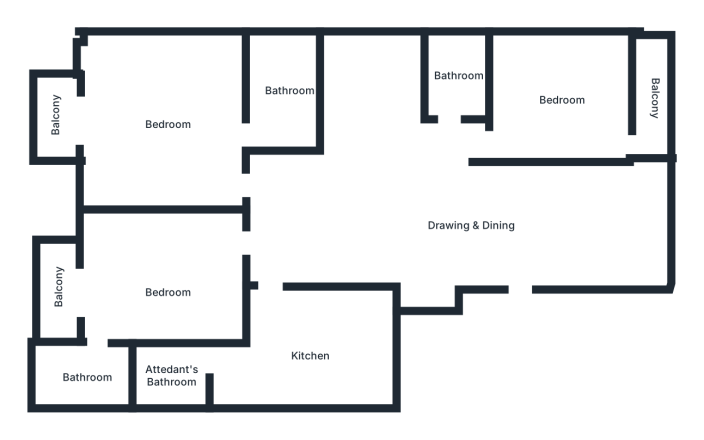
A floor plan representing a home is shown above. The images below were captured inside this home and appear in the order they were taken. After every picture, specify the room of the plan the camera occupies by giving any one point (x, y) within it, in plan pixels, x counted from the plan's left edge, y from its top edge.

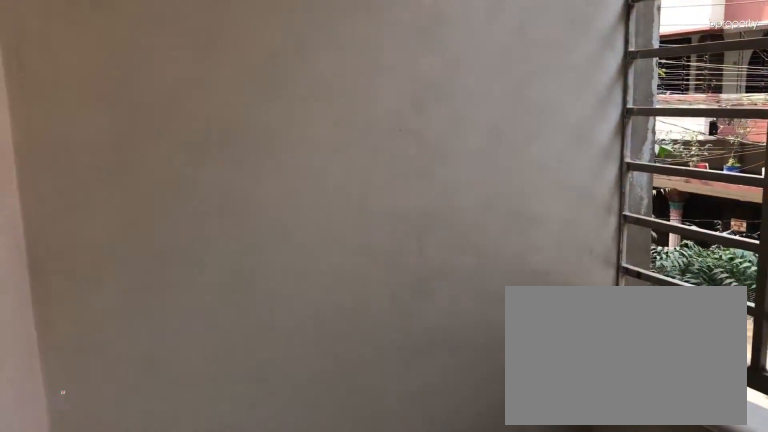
(63, 291)
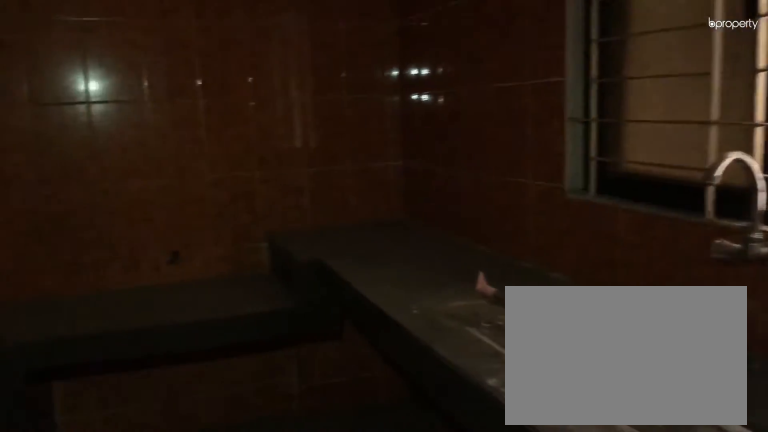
(311, 353)
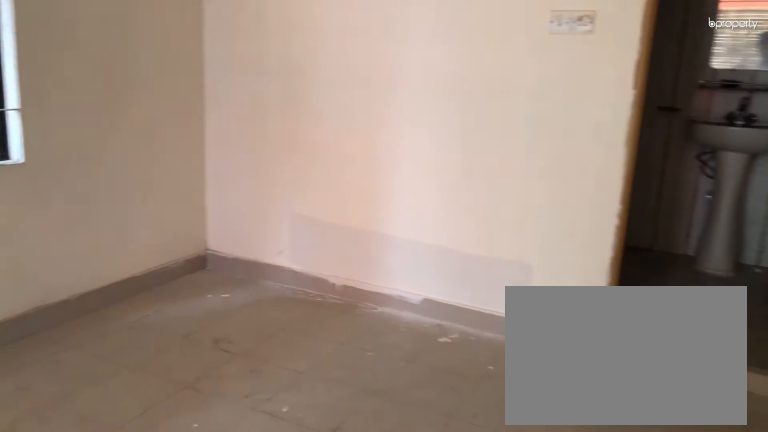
(167, 123)
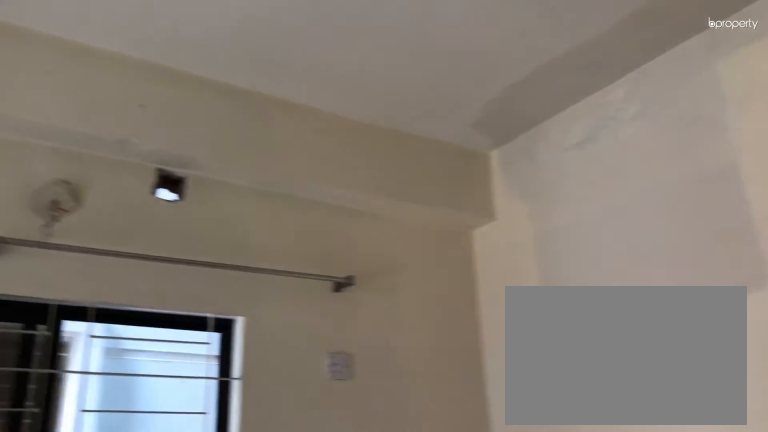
(167, 123)
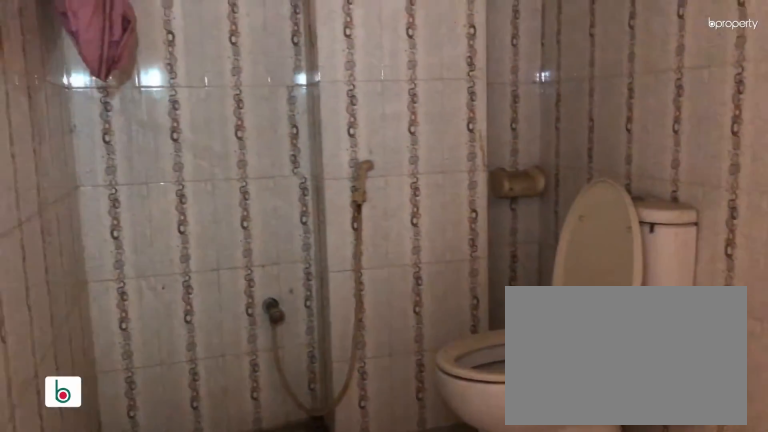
(286, 89)
